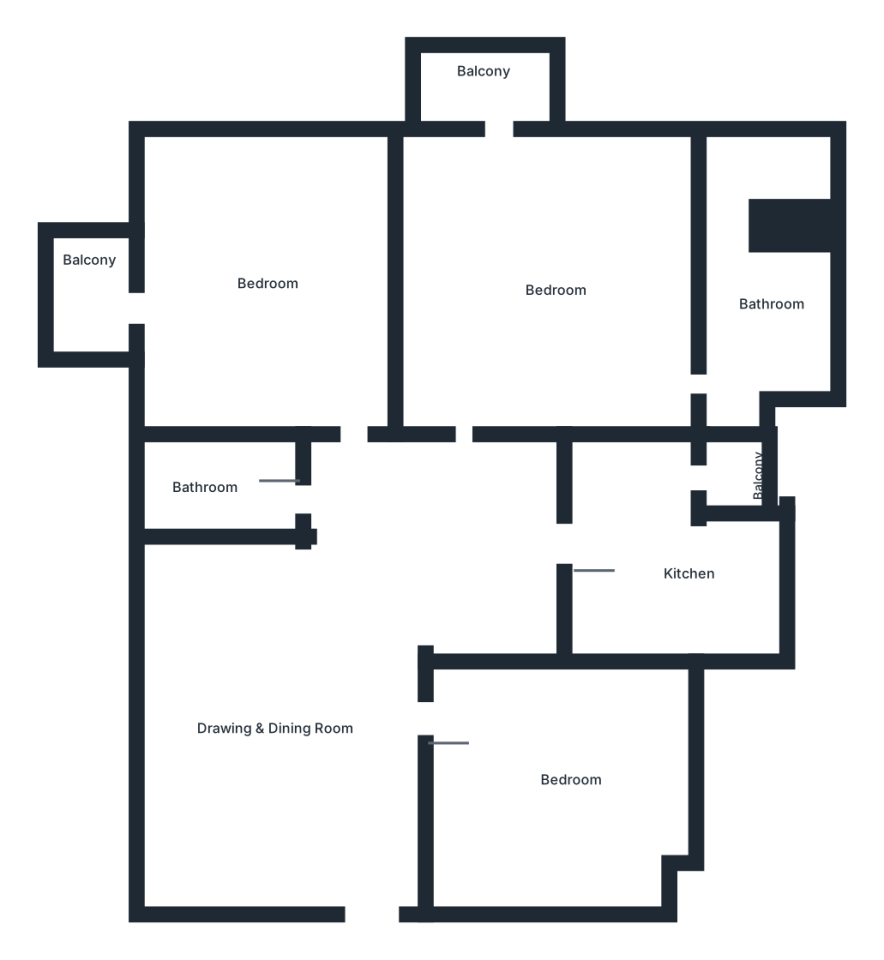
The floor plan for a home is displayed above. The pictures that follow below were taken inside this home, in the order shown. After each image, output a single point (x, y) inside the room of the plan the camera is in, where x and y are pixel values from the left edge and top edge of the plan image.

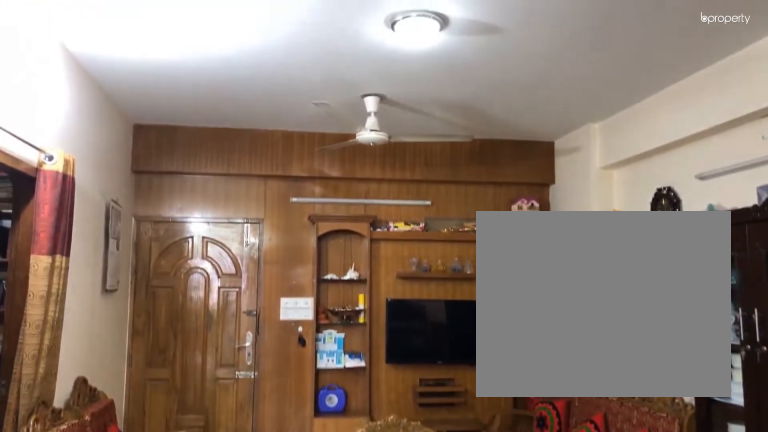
(273, 710)
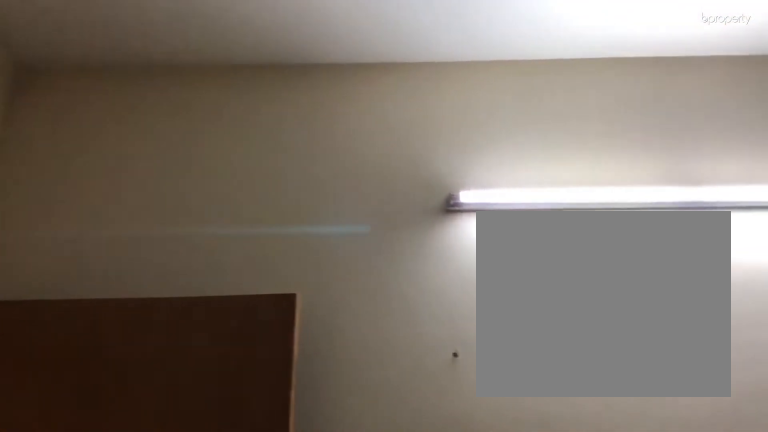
(556, 788)
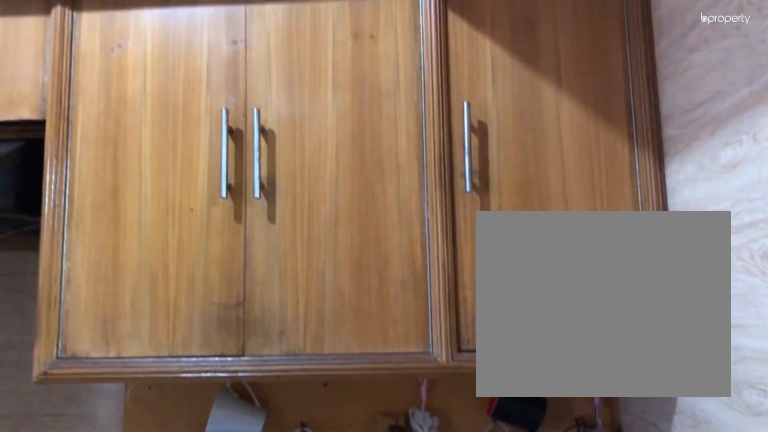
(635, 546)
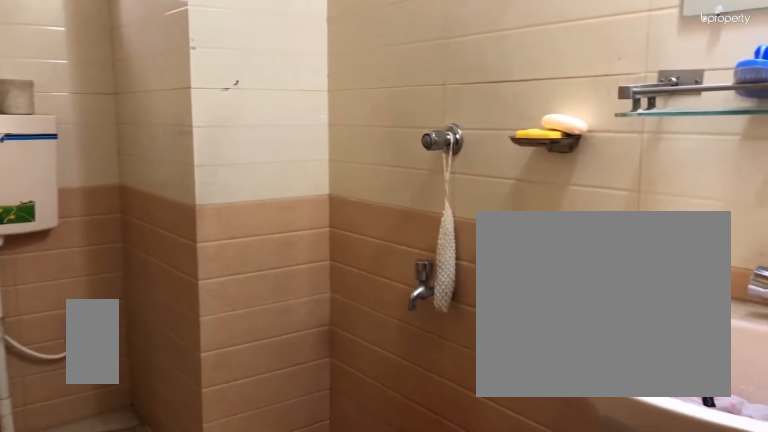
(223, 486)
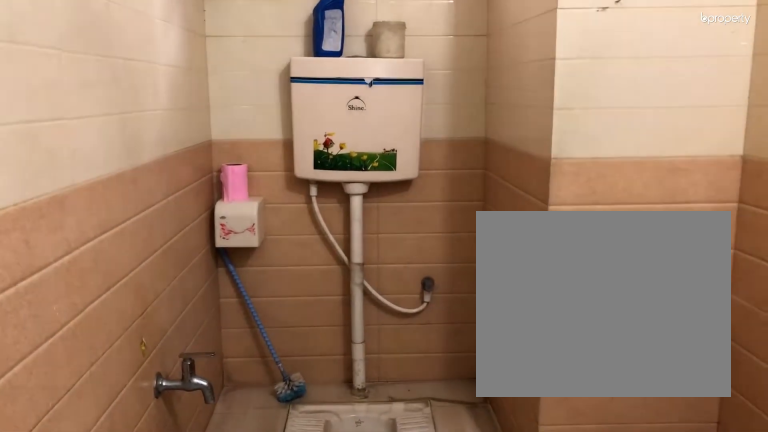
(224, 486)
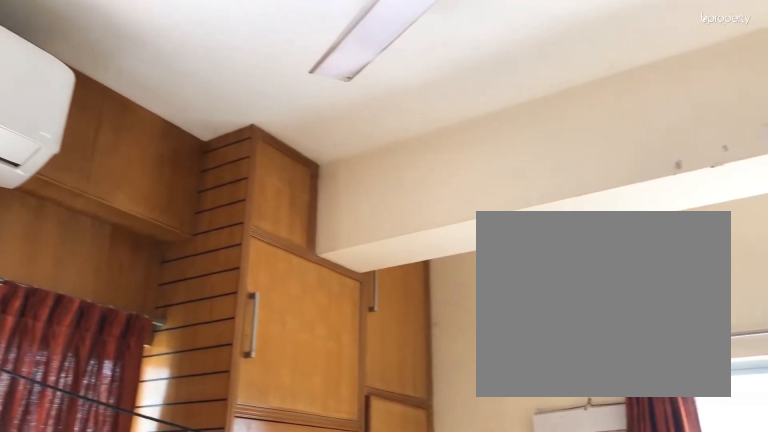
(281, 280)
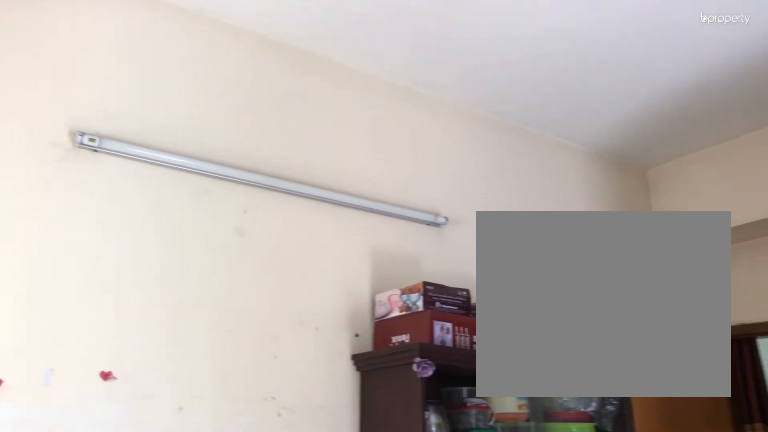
(281, 280)
